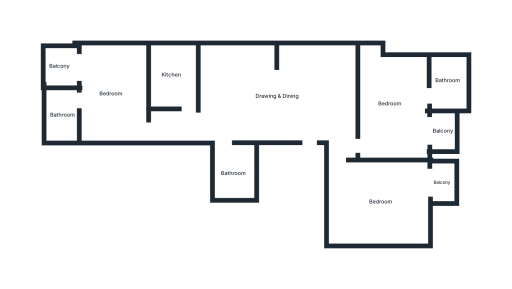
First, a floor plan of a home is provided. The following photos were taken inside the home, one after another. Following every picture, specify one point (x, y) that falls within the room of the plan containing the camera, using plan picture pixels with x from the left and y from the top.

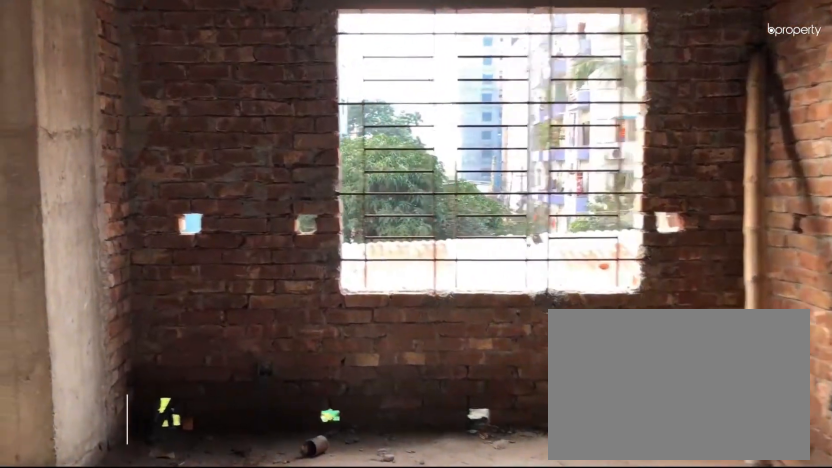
(277, 96)
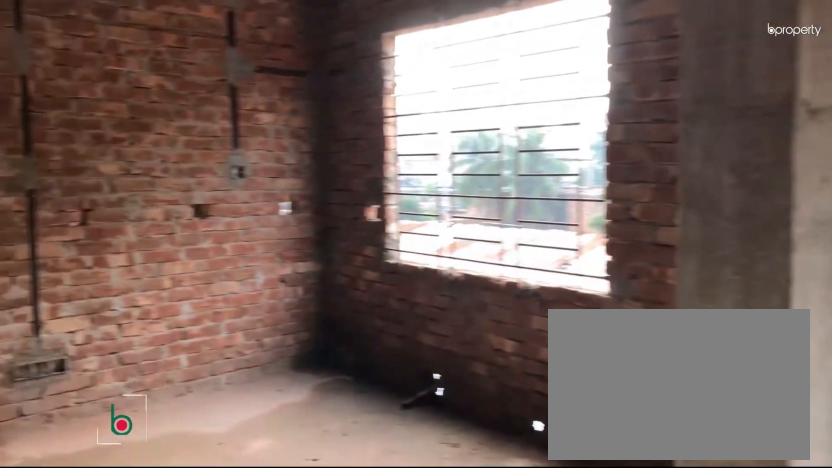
(277, 96)
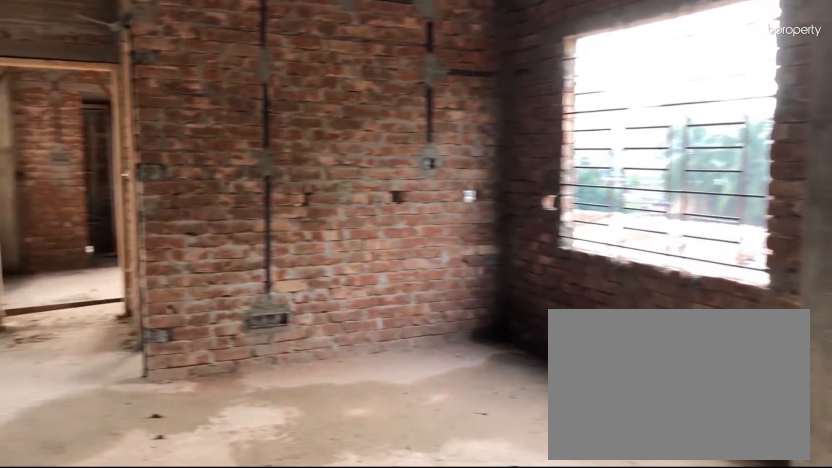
(274, 94)
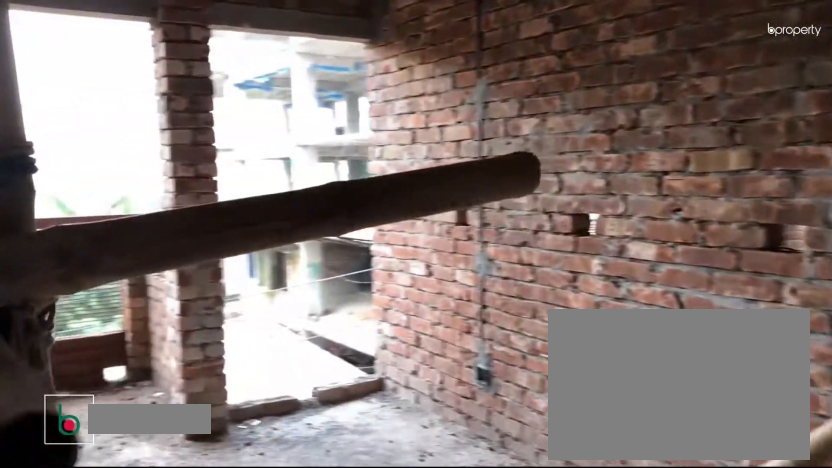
(379, 201)
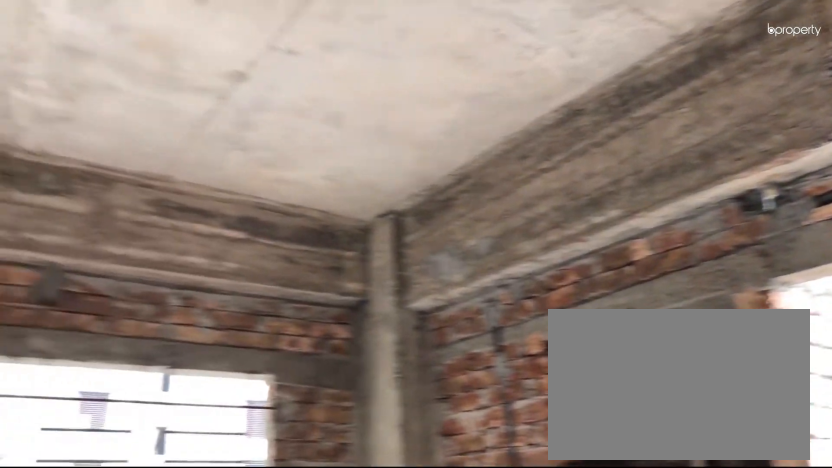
(108, 95)
